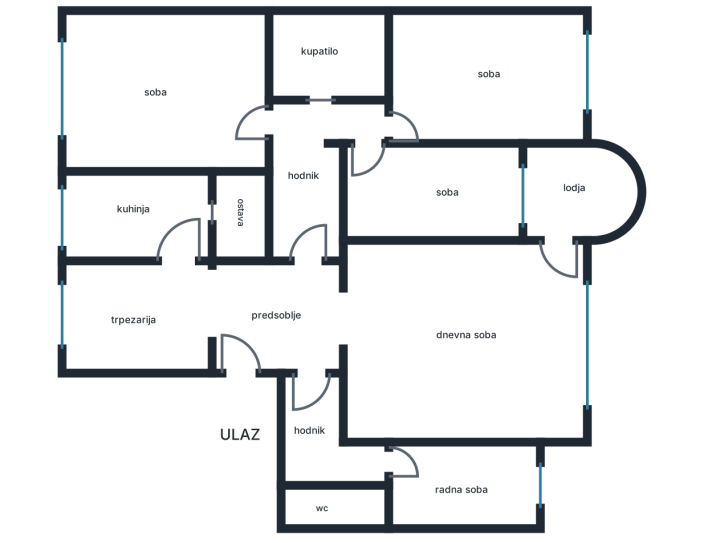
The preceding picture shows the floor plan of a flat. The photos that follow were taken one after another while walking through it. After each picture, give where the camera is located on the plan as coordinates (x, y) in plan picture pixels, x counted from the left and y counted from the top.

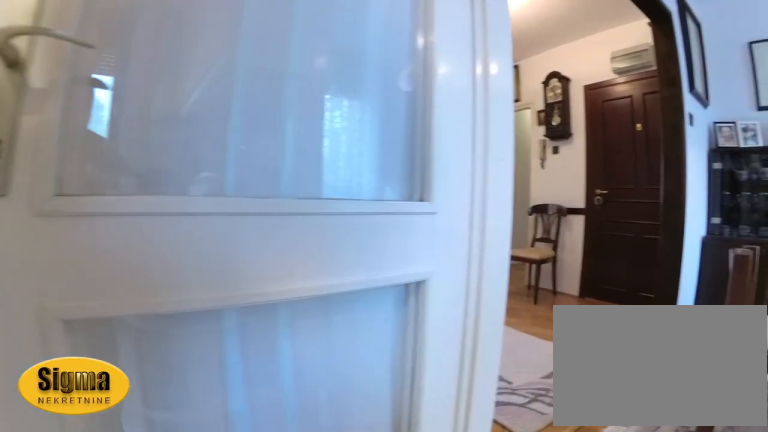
(159, 224)
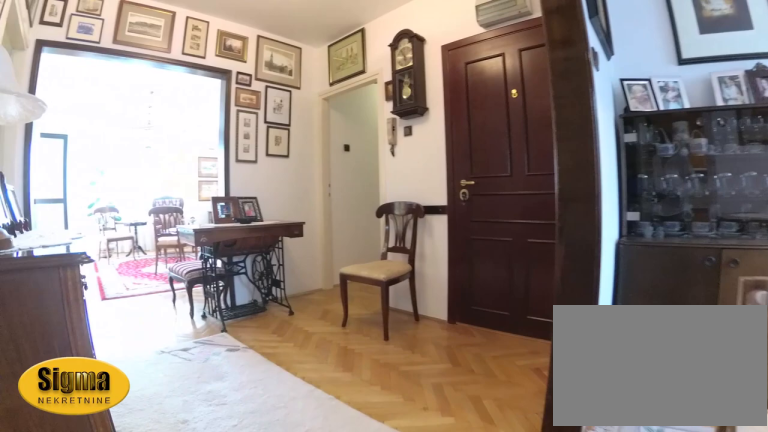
(181, 258)
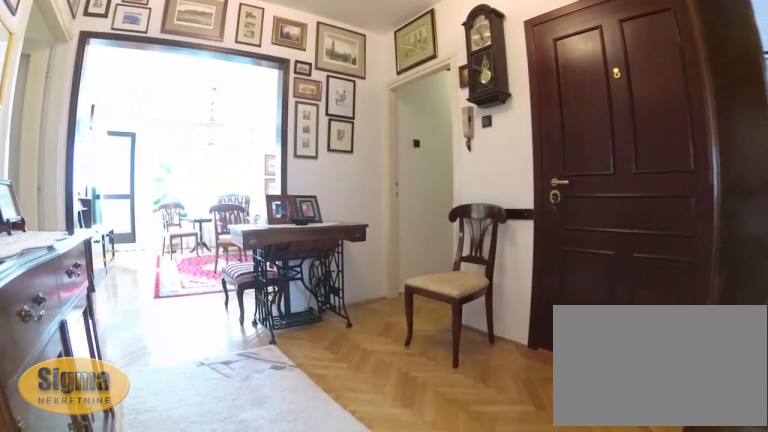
(185, 279)
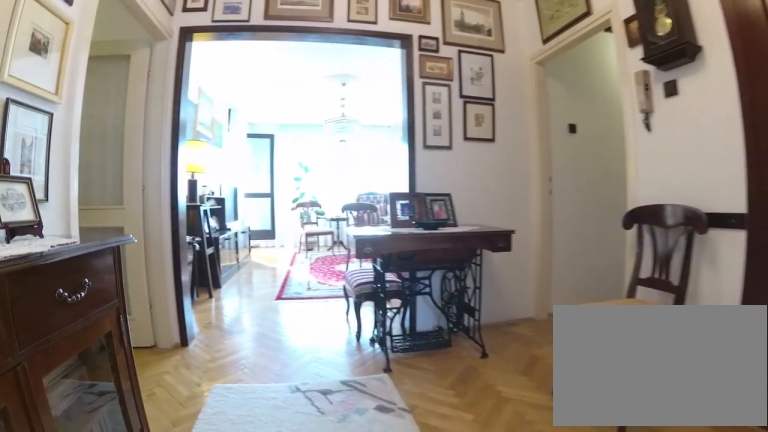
(194, 303)
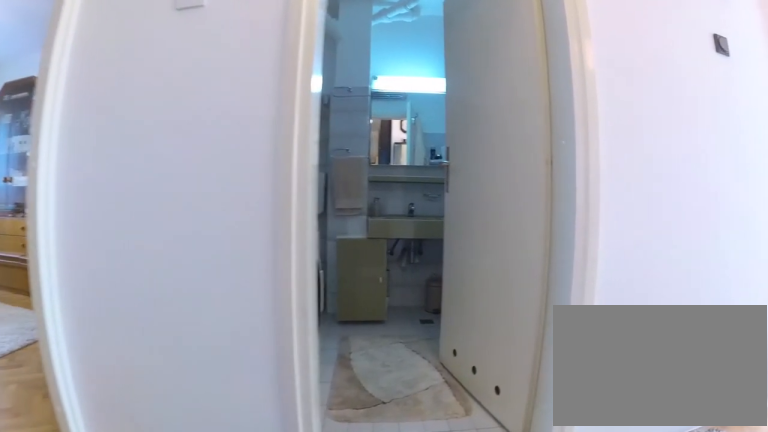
(310, 187)
